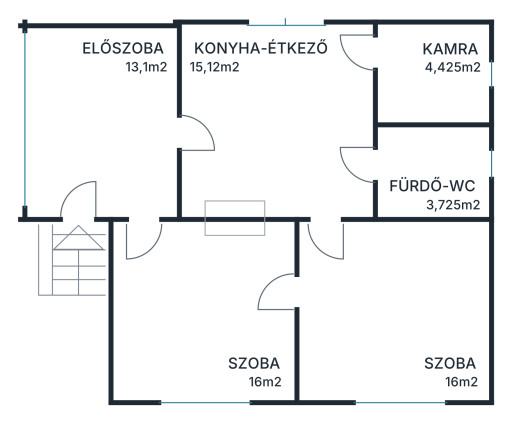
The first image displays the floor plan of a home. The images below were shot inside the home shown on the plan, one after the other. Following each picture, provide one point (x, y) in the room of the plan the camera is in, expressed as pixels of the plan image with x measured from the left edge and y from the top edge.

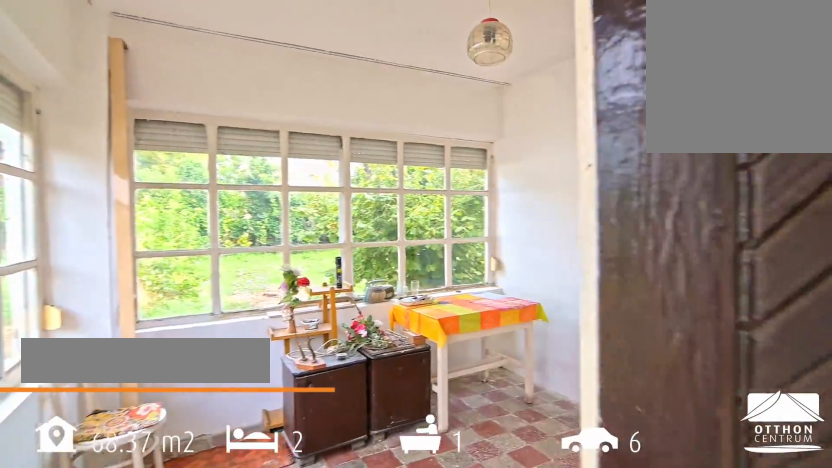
(80, 183)
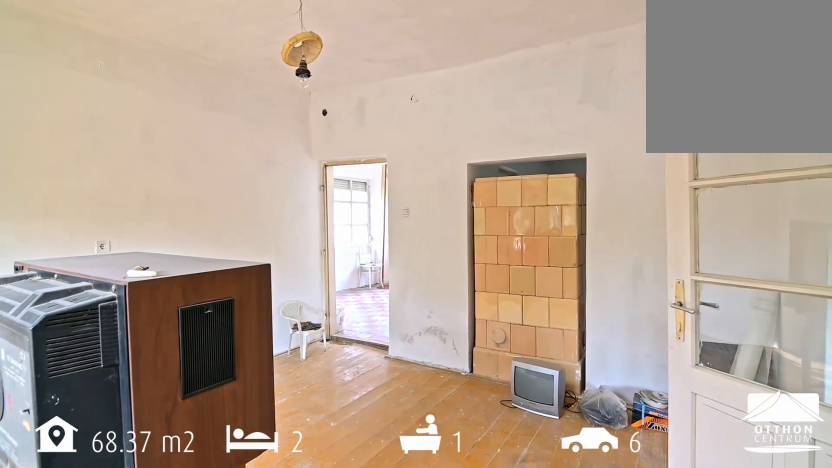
(199, 306)
